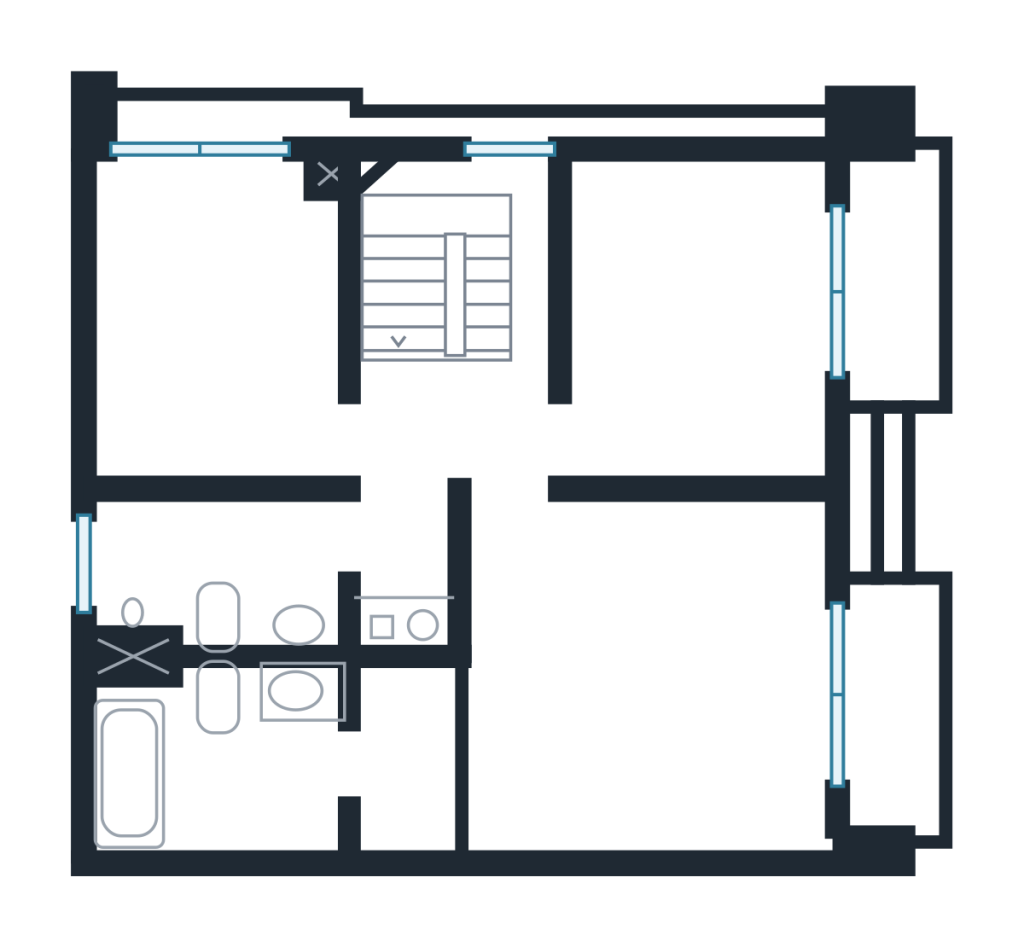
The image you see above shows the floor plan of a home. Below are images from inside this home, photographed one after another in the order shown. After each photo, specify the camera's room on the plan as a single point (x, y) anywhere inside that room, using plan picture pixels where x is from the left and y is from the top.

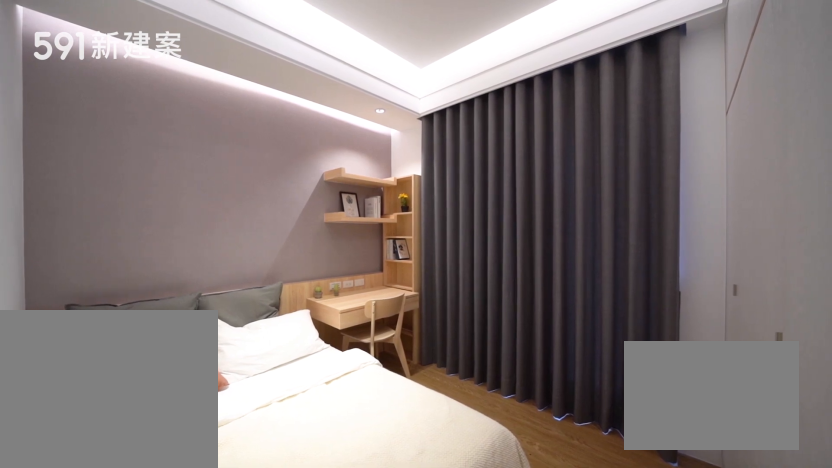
(700, 316)
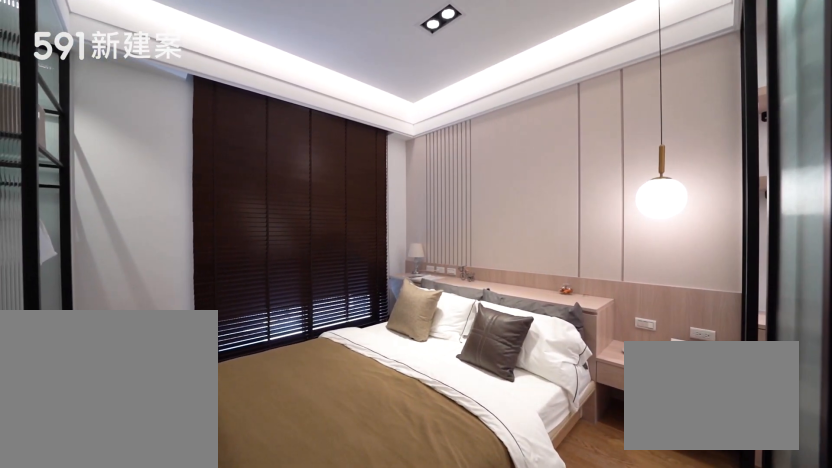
(609, 689)
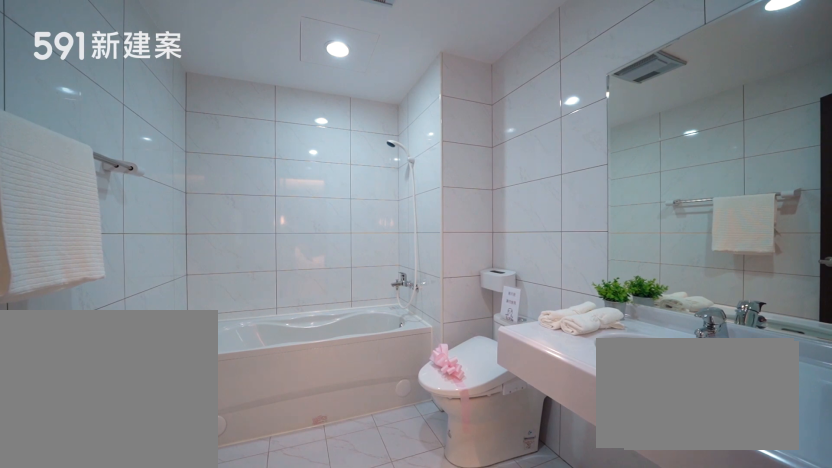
(212, 762)
